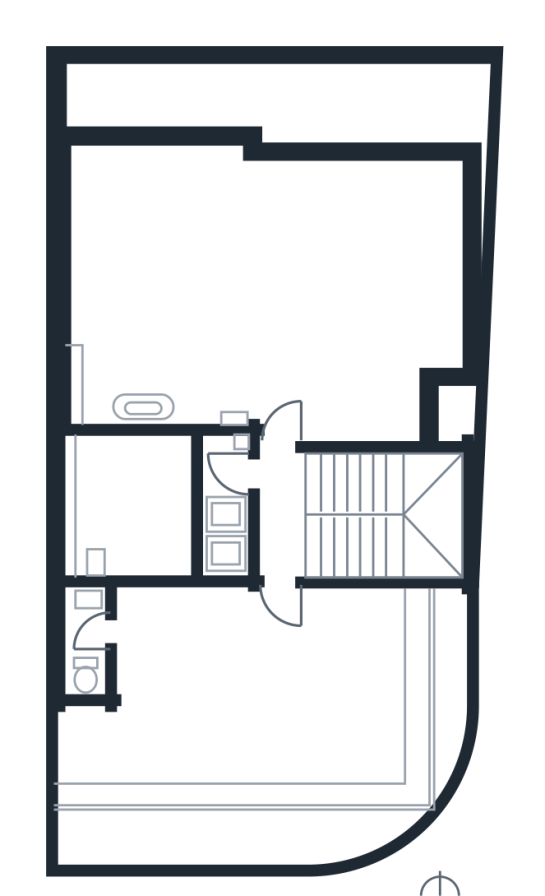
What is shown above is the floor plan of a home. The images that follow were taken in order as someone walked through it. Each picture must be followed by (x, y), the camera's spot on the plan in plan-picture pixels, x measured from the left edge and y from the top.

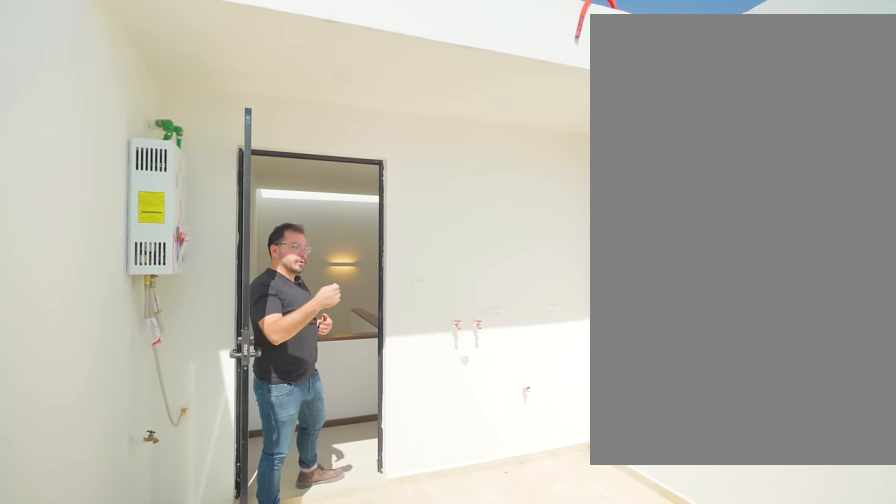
(106, 469)
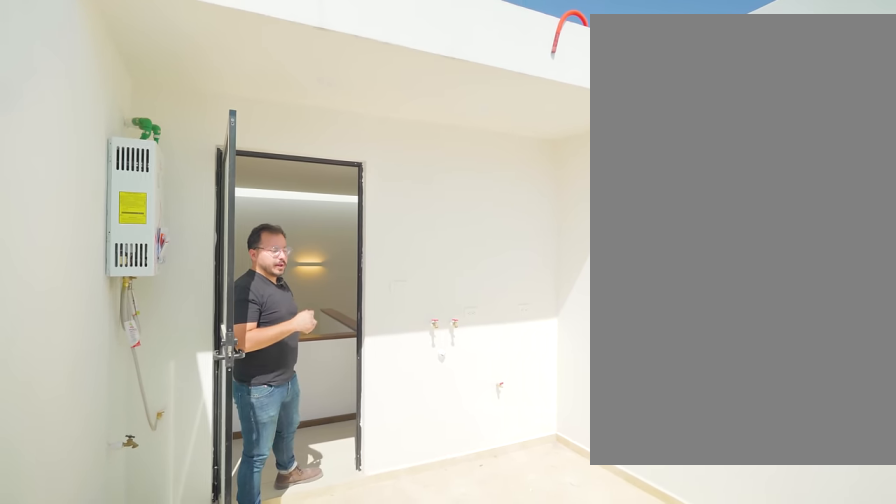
(104, 469)
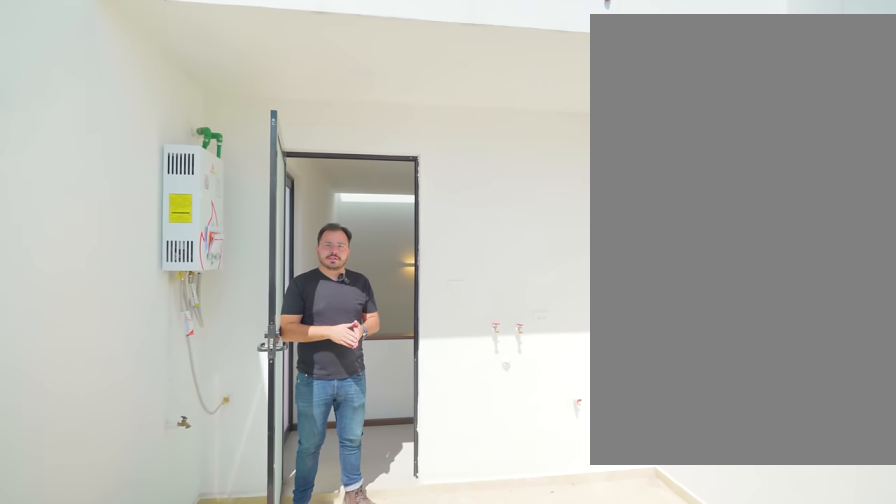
(102, 469)
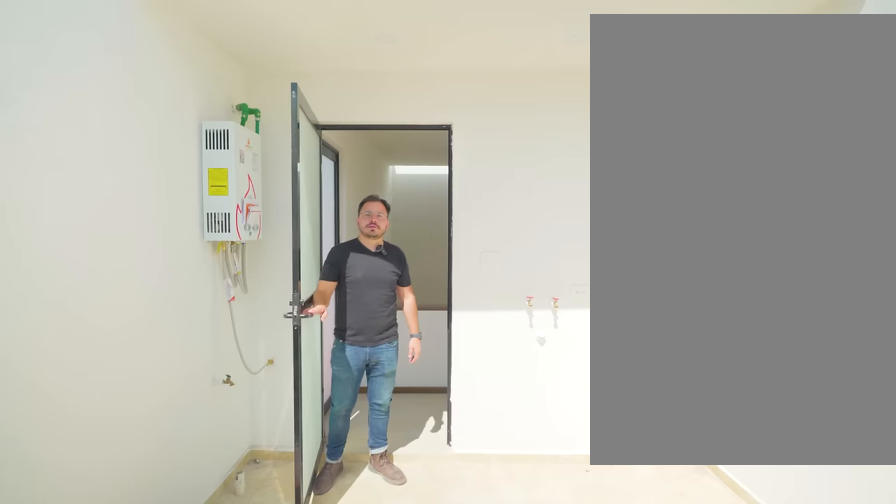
(102, 480)
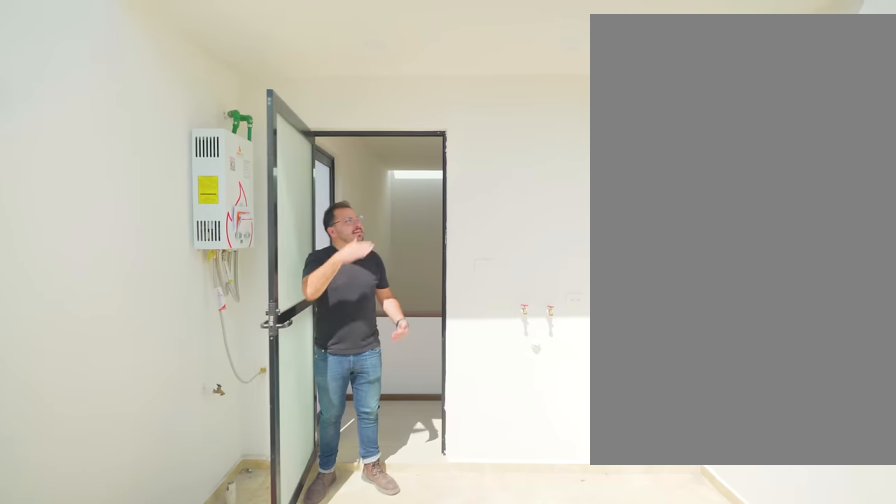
(102, 480)
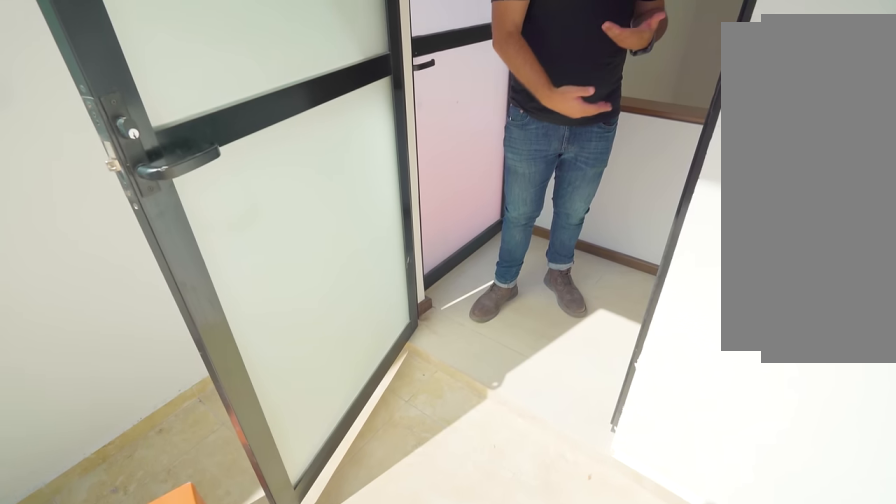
(153, 486)
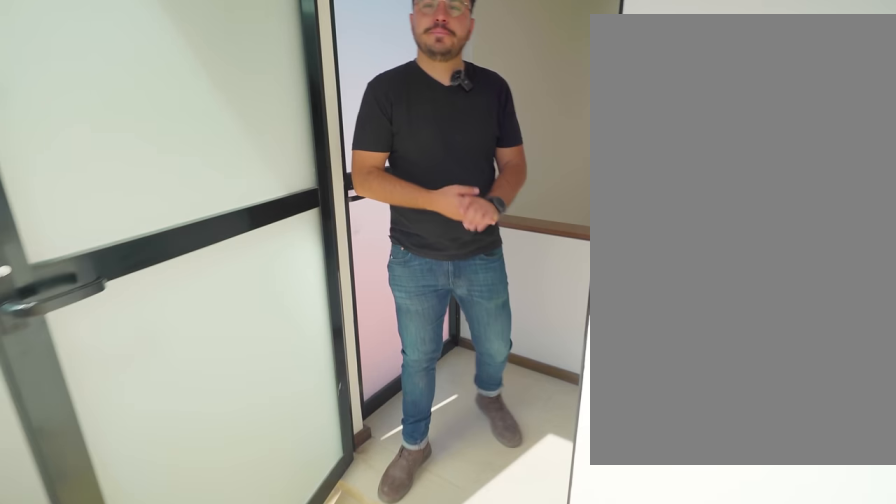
(157, 485)
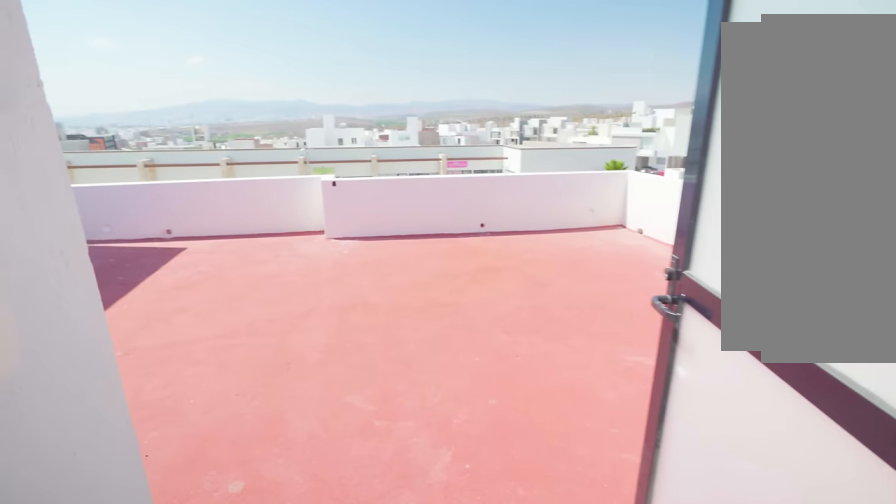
(277, 472)
